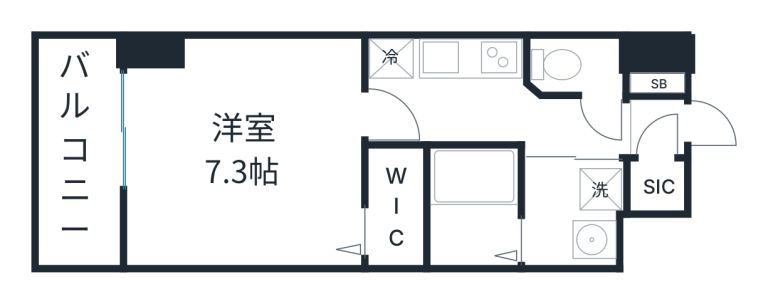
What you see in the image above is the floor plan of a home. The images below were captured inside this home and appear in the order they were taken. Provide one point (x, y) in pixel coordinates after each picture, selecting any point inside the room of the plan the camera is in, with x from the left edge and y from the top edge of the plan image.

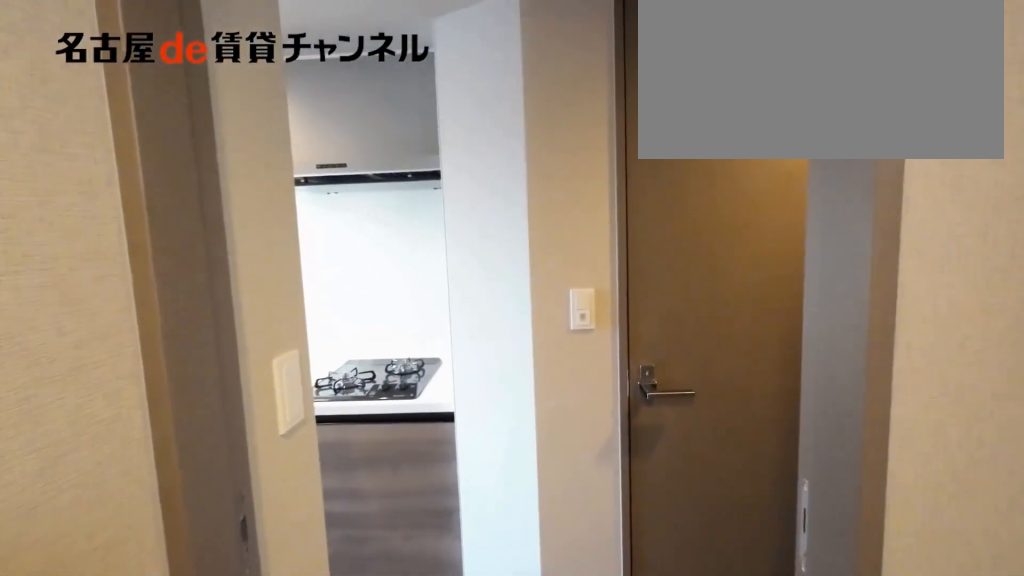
(494, 116)
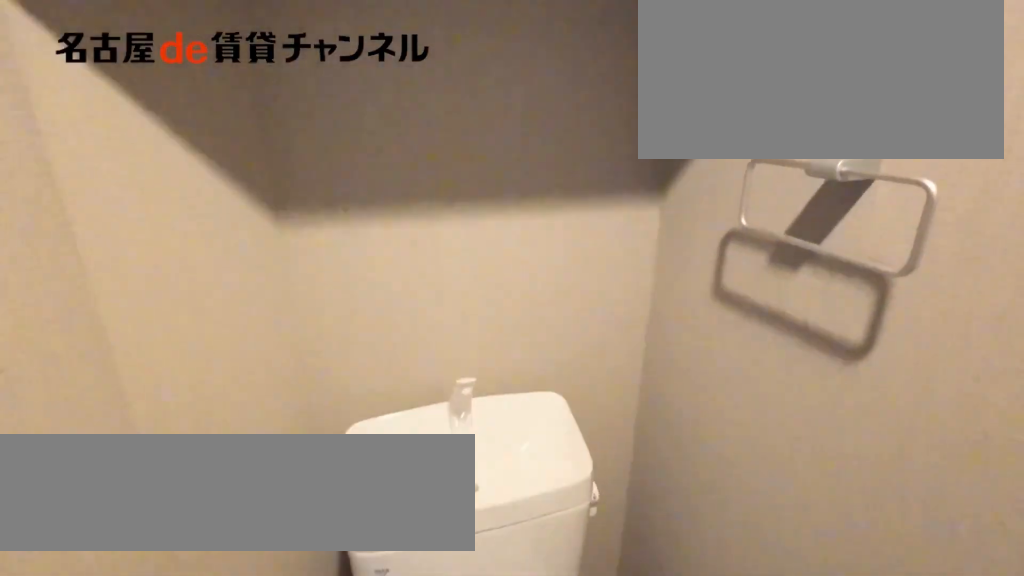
(575, 64)
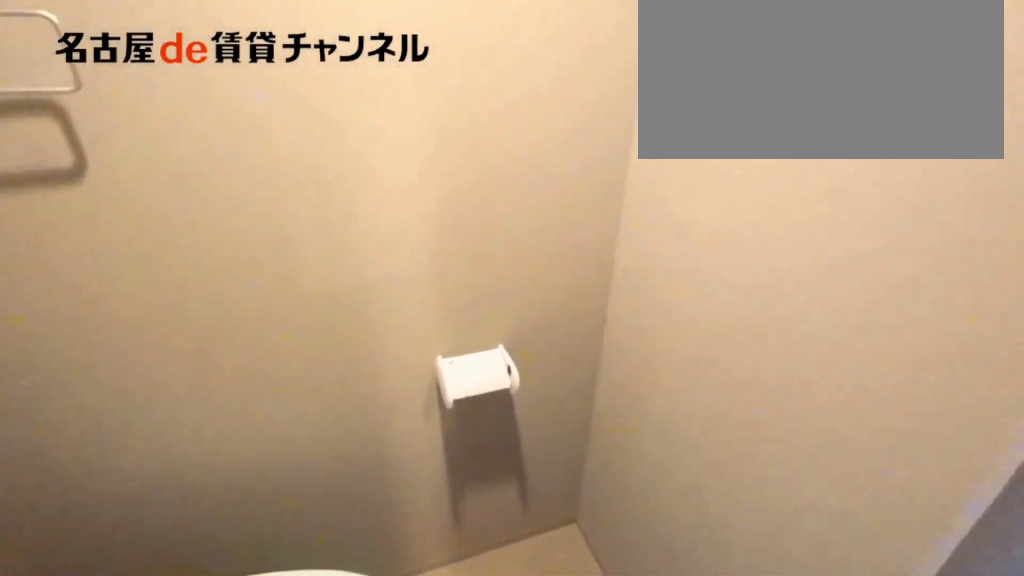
(575, 64)
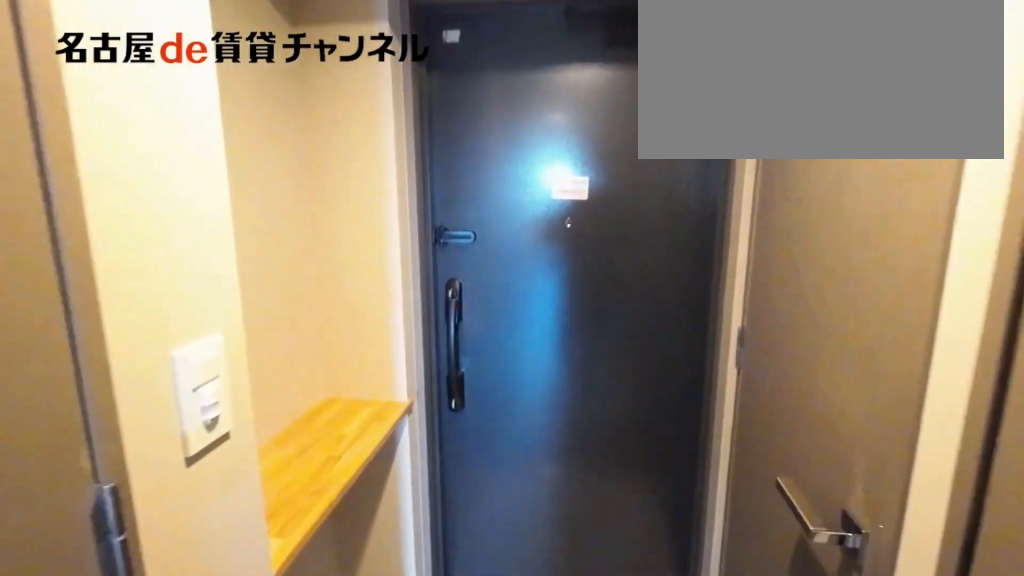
(494, 116)
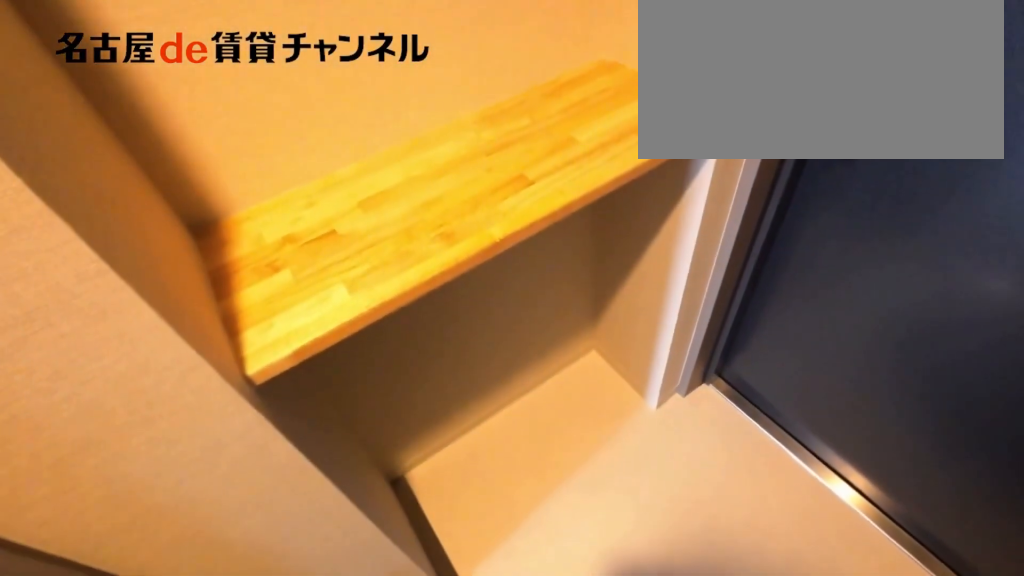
(657, 113)
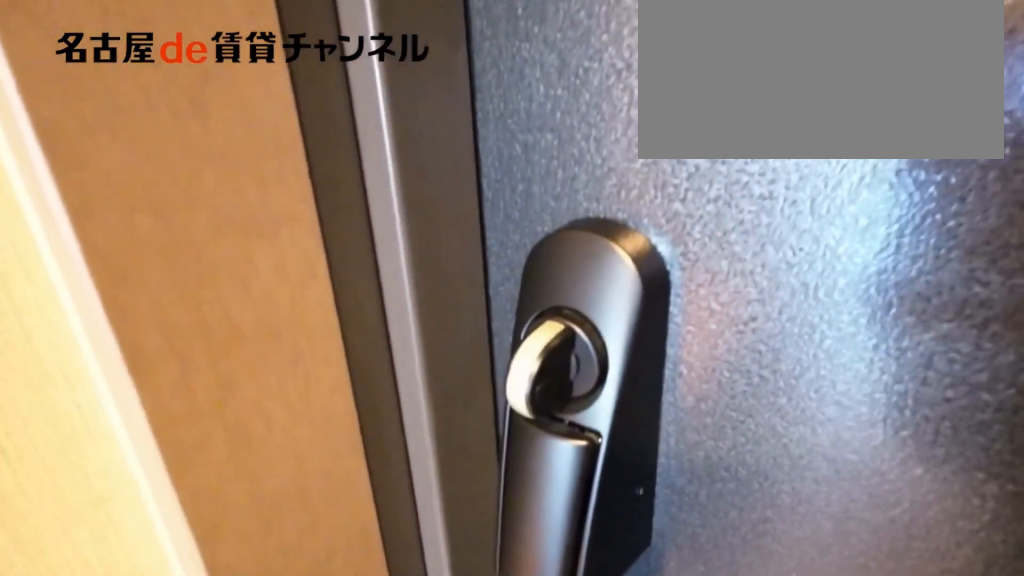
(657, 113)
